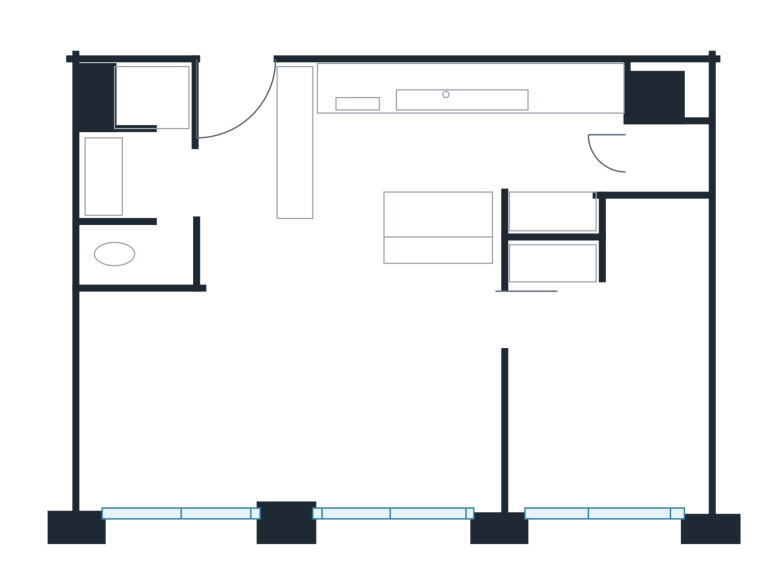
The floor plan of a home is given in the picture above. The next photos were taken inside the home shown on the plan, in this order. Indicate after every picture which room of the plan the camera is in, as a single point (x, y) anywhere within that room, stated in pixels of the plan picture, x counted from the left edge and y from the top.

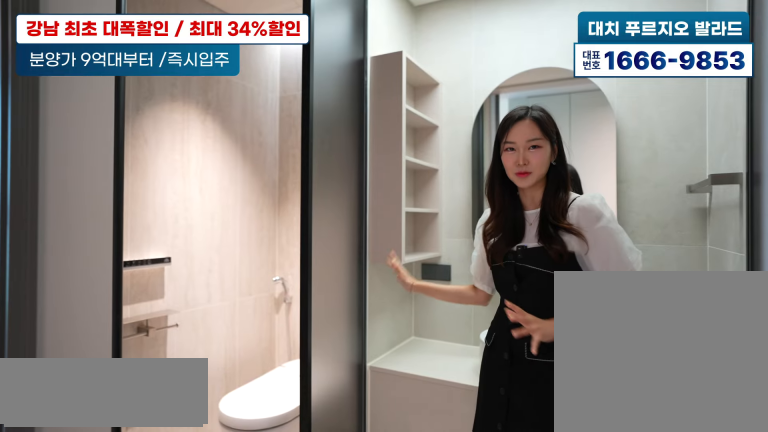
(152, 161)
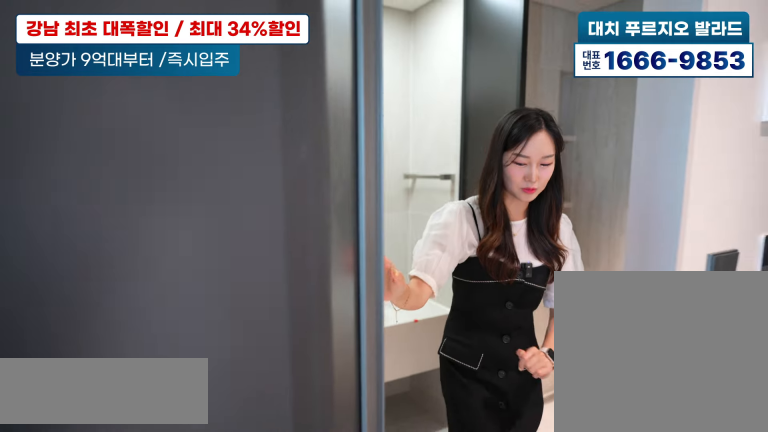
(153, 162)
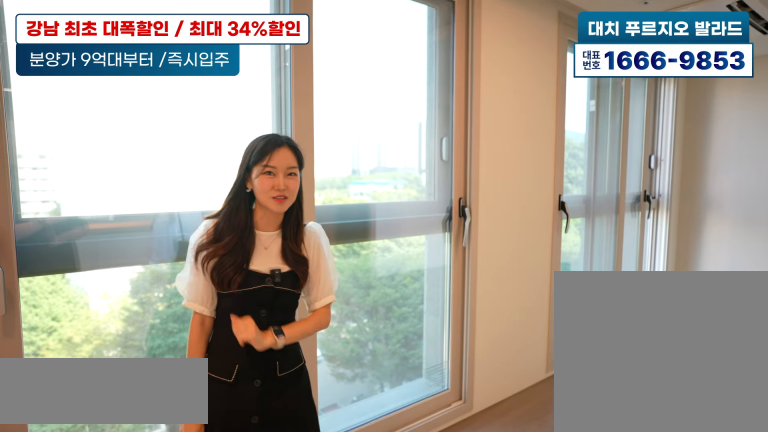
(260, 370)
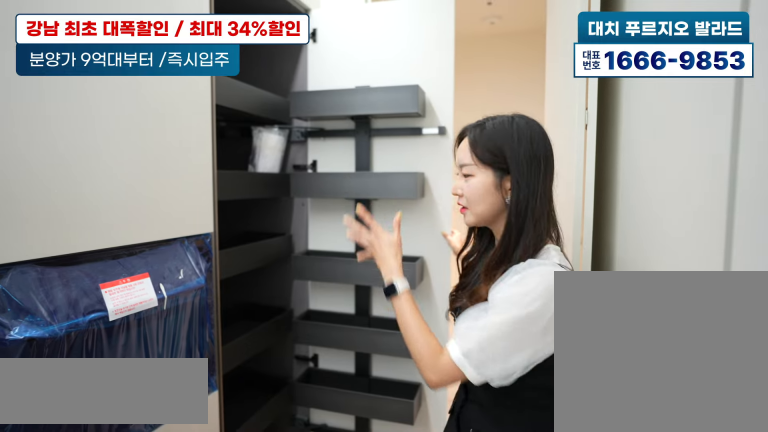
(488, 140)
